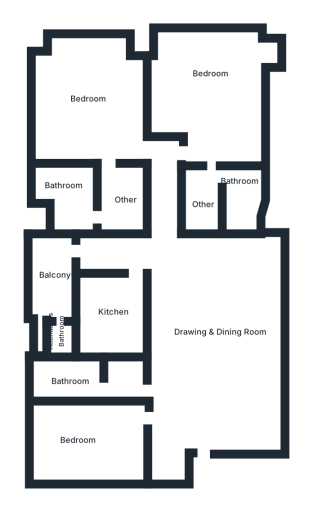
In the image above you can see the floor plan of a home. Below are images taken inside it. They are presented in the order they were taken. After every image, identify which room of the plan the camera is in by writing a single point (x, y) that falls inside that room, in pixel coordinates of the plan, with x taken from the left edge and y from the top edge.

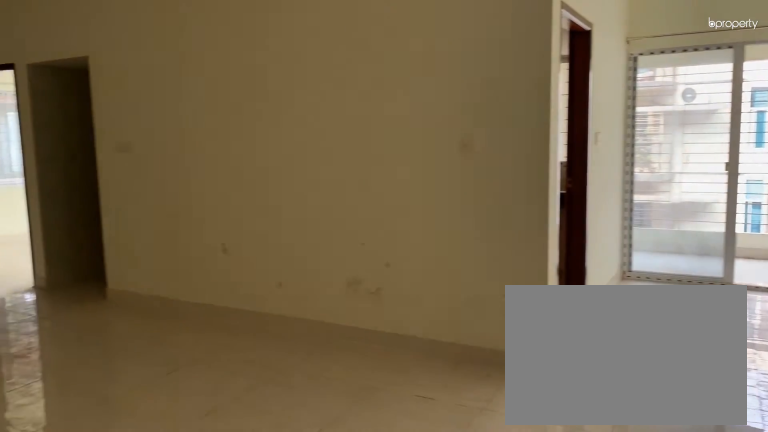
(216, 333)
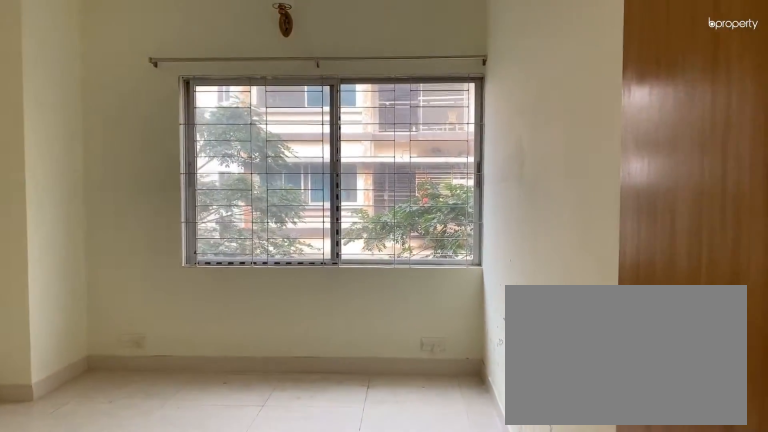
(91, 437)
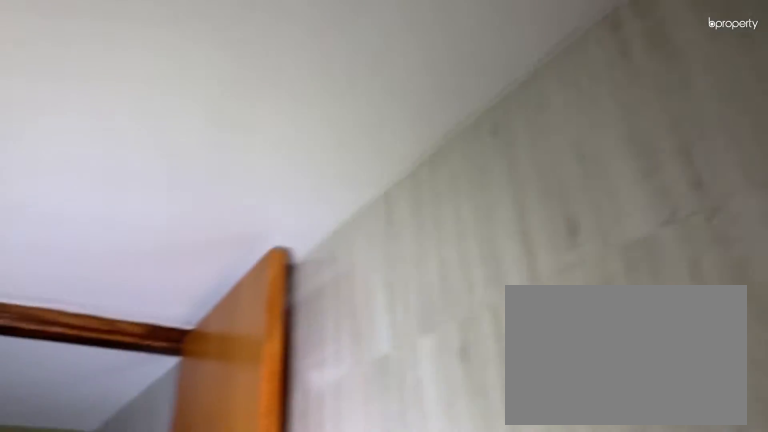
(73, 383)
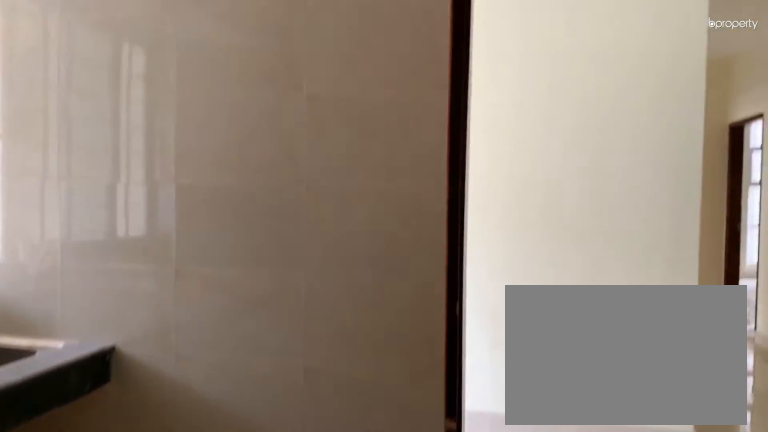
(113, 318)
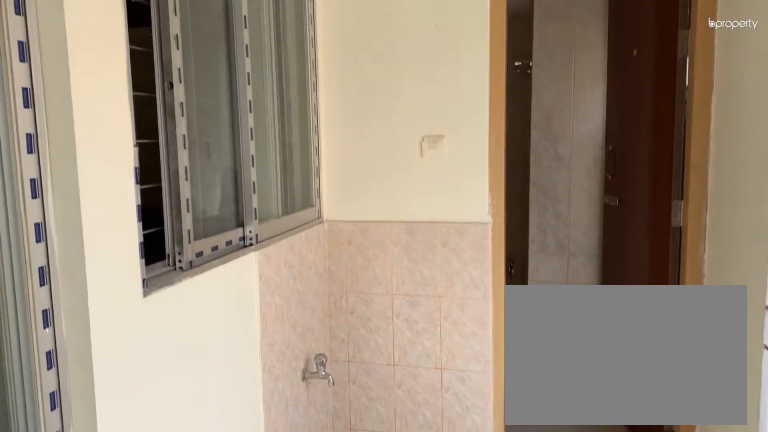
(52, 276)
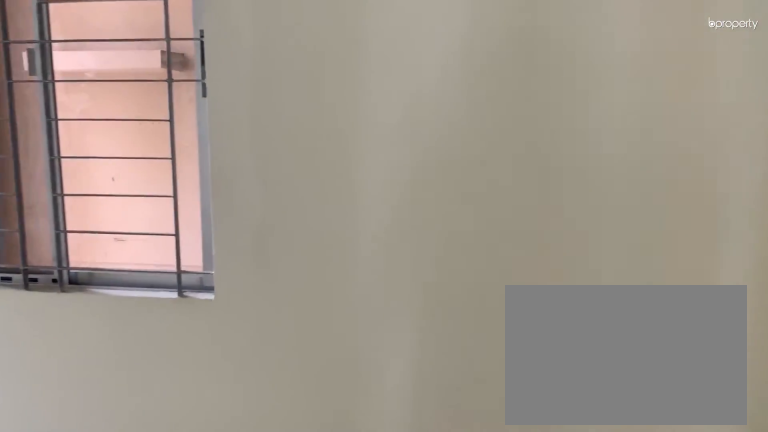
(212, 97)
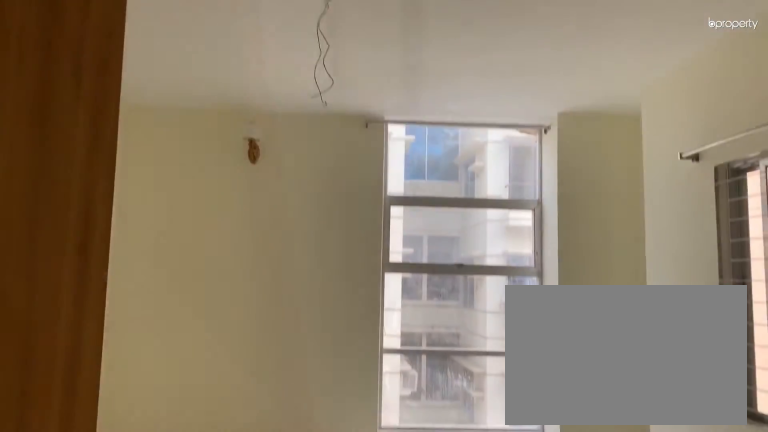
(212, 97)
